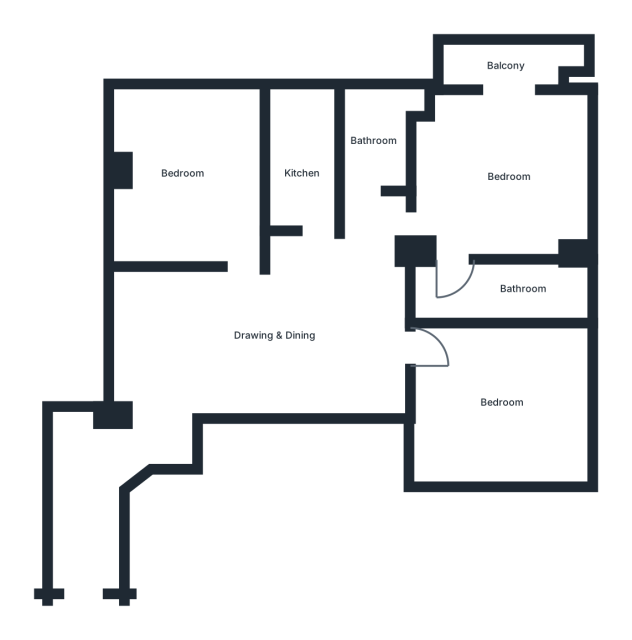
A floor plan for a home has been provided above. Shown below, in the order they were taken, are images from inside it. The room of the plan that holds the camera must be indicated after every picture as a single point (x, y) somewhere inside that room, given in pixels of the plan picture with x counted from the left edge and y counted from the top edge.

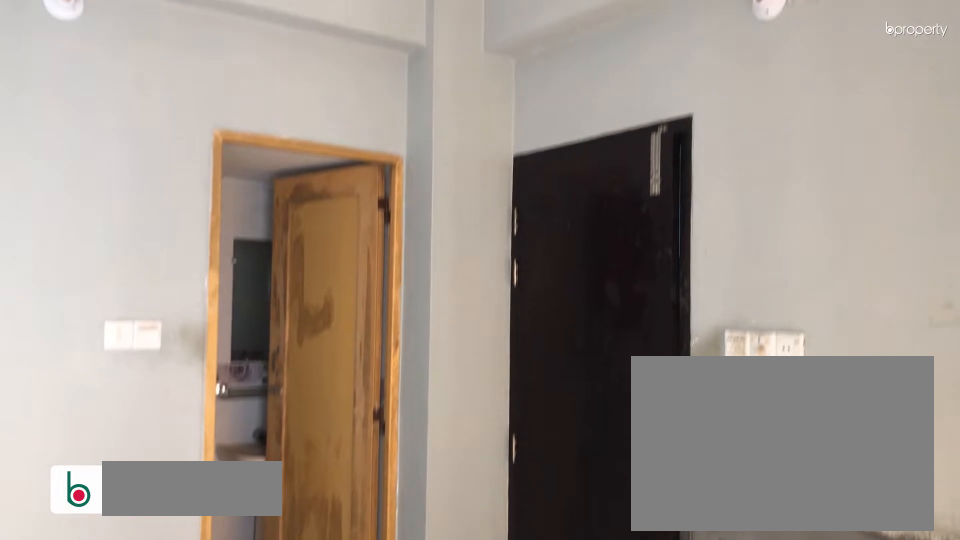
(505, 158)
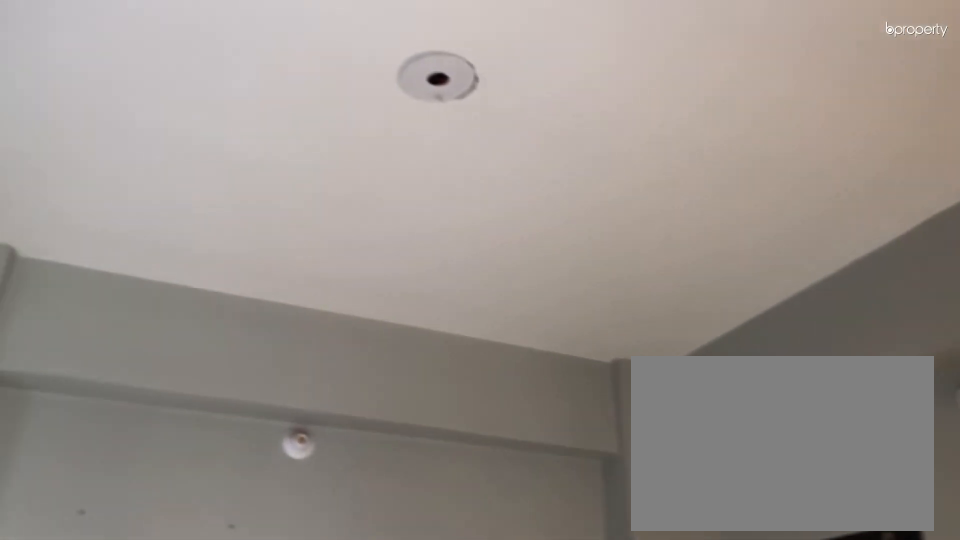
(505, 158)
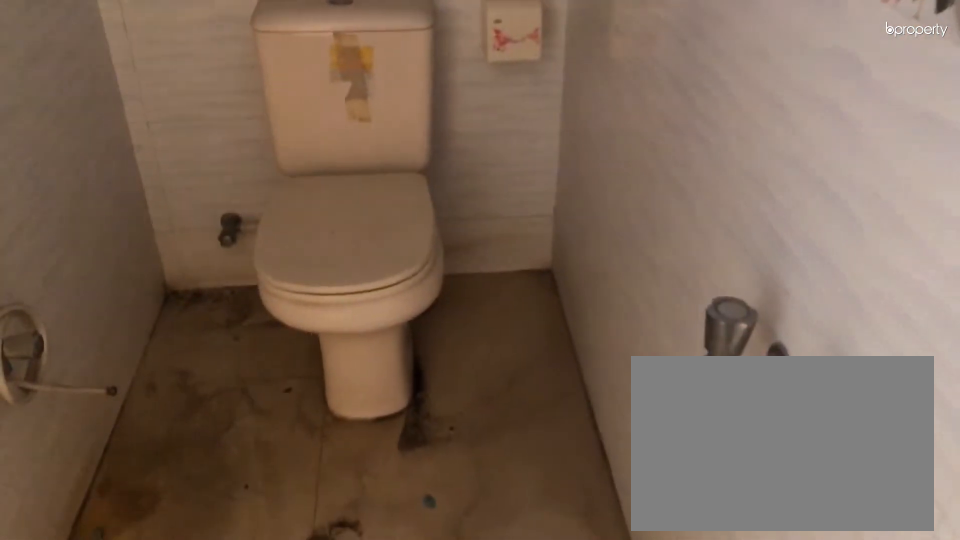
(486, 290)
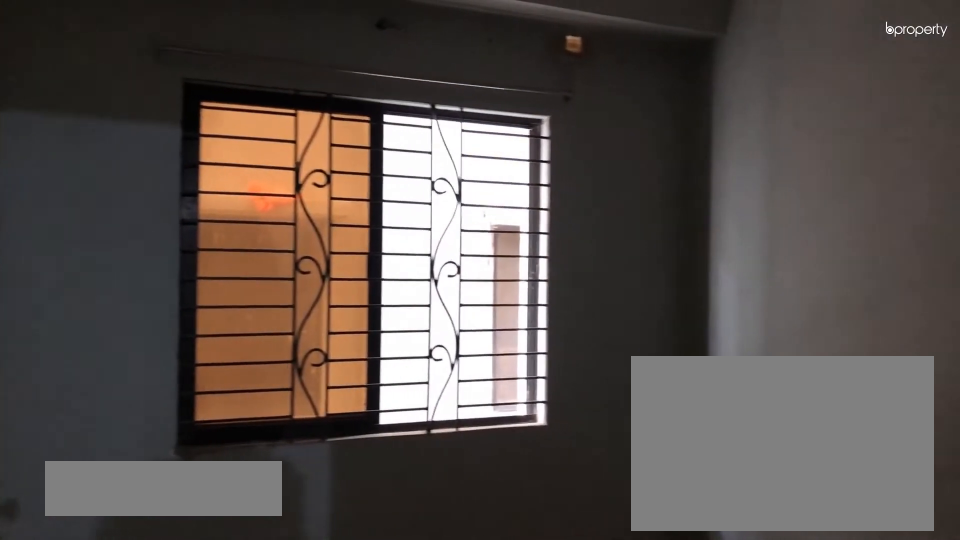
(502, 395)
